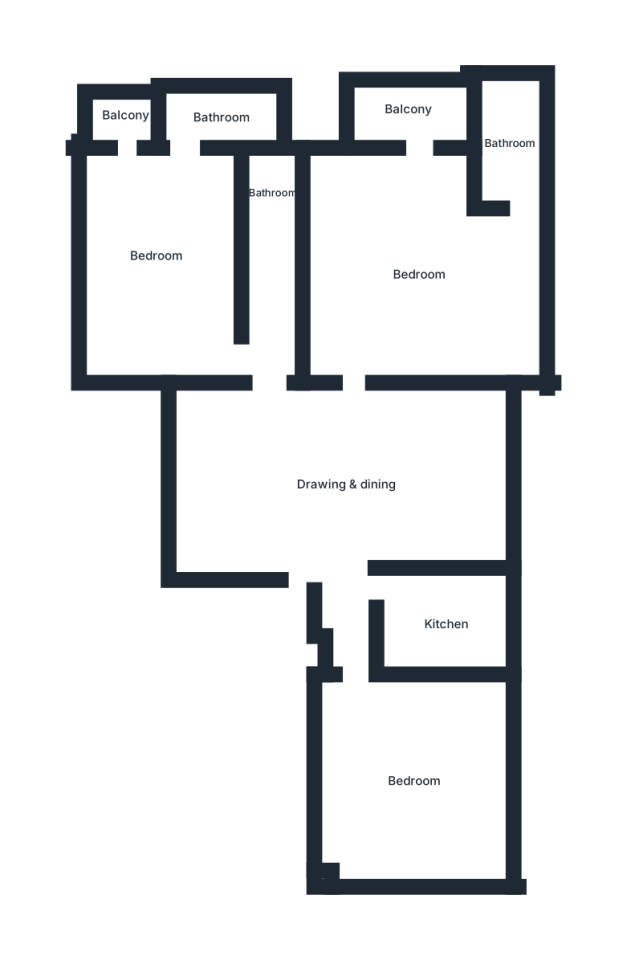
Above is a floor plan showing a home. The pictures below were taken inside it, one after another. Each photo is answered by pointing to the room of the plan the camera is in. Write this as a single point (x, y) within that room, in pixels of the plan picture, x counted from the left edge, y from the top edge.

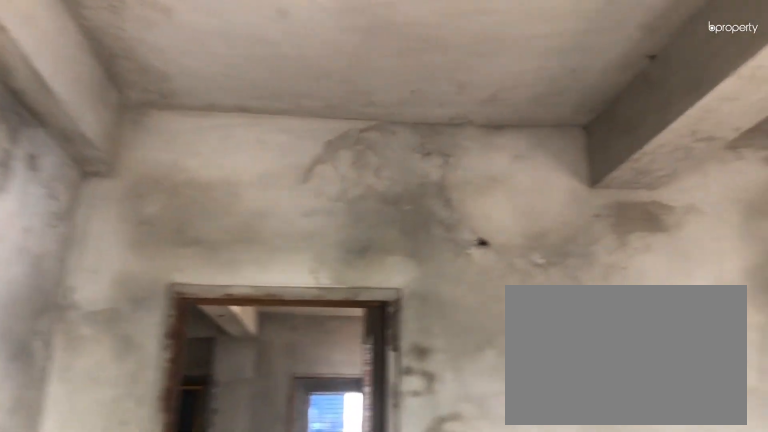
(416, 776)
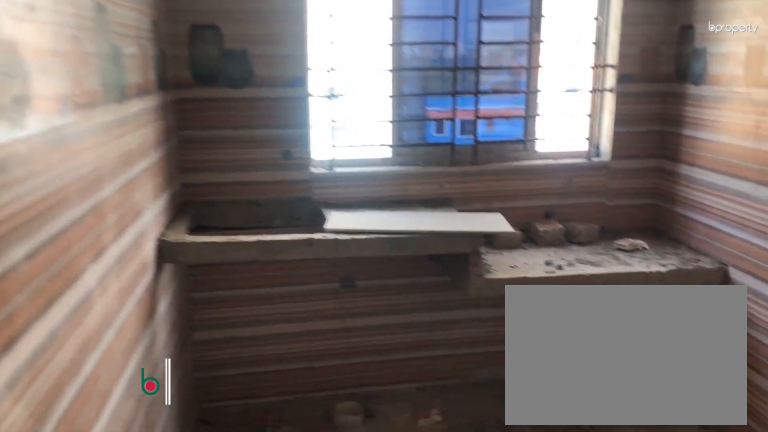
(448, 629)
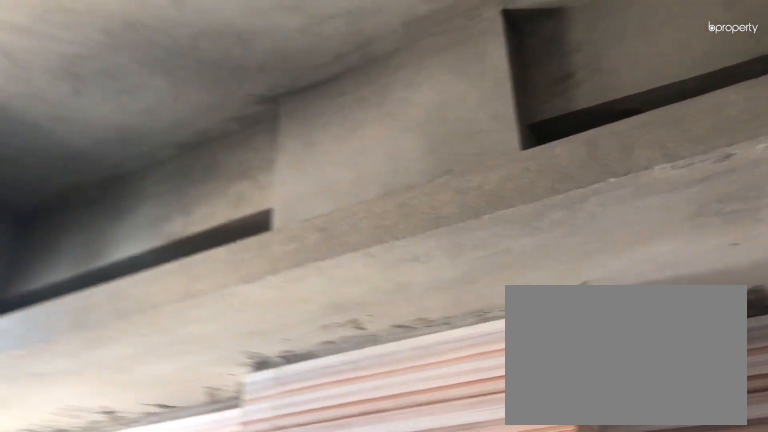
(448, 629)
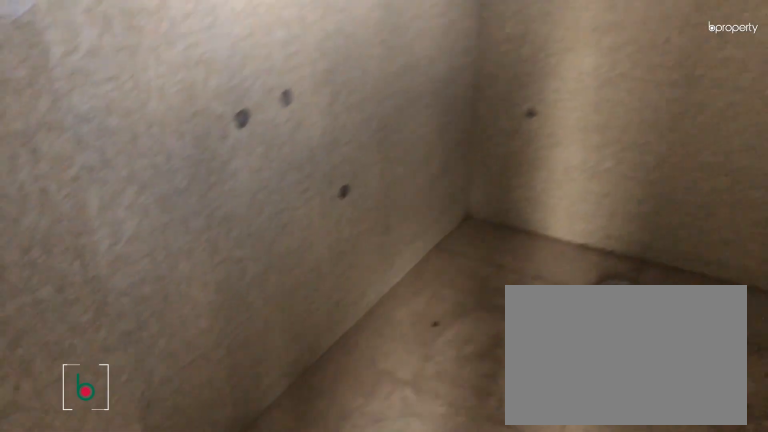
(508, 140)
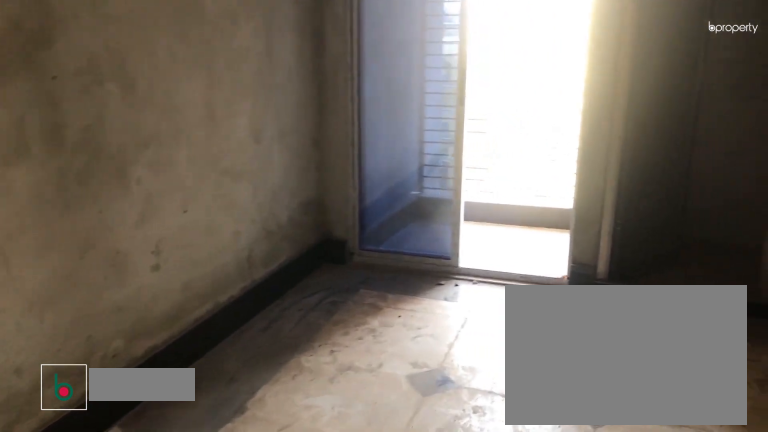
(157, 254)
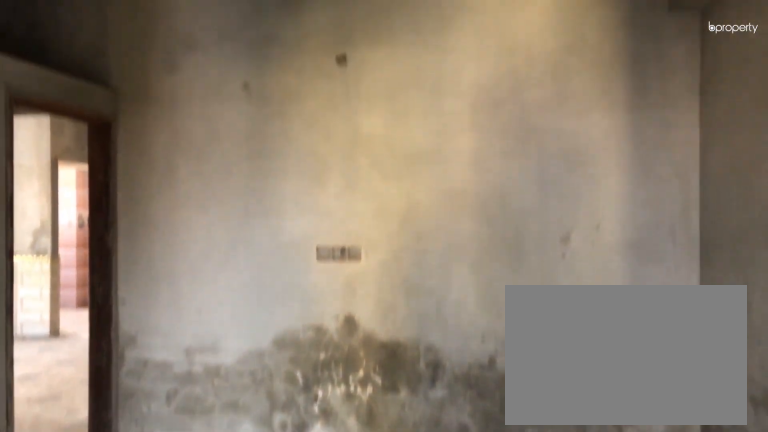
(157, 254)
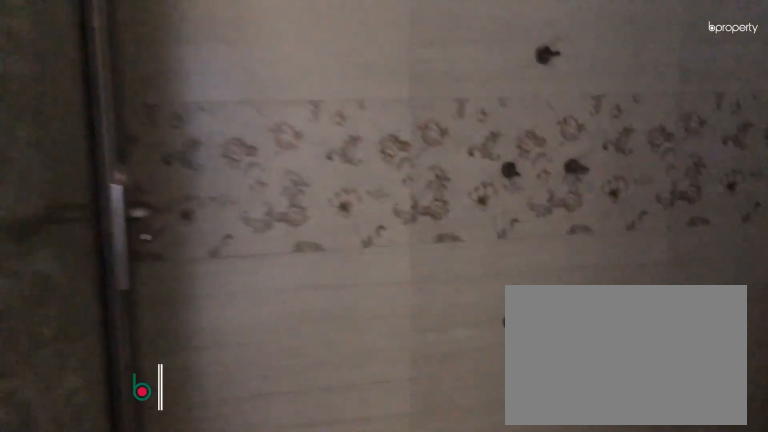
(226, 114)
